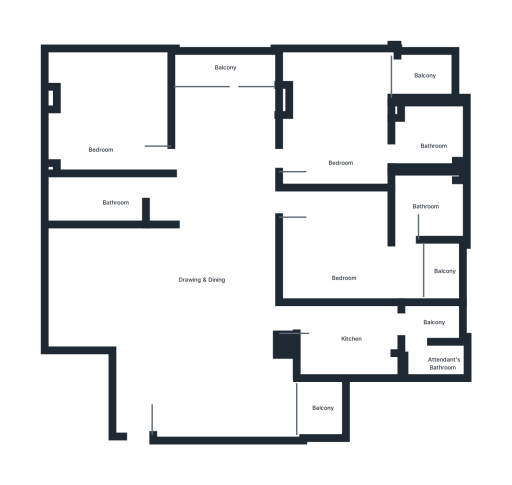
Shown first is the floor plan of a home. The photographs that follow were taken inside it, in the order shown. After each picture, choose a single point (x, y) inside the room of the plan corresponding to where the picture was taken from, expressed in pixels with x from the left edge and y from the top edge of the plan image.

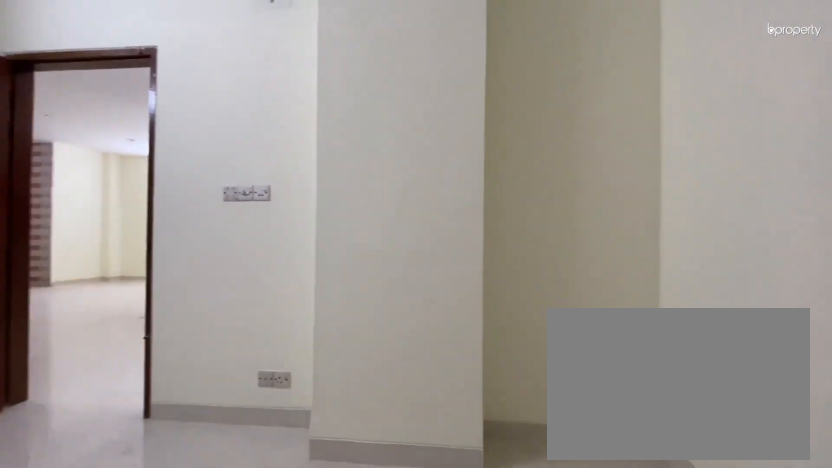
(340, 135)
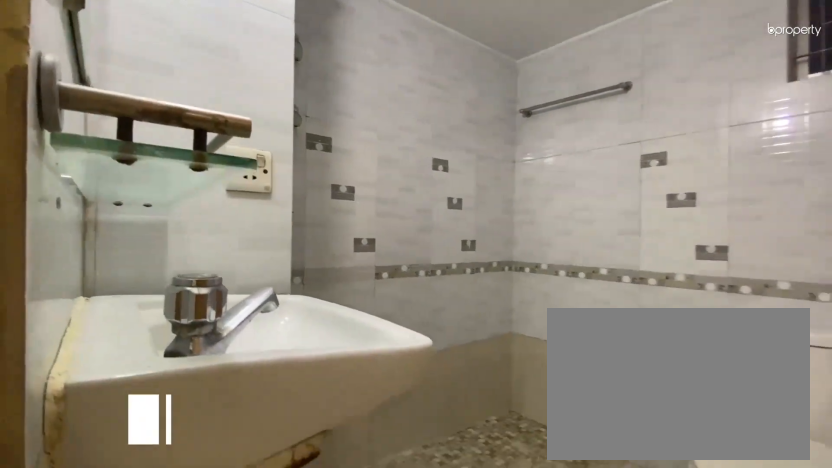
(435, 146)
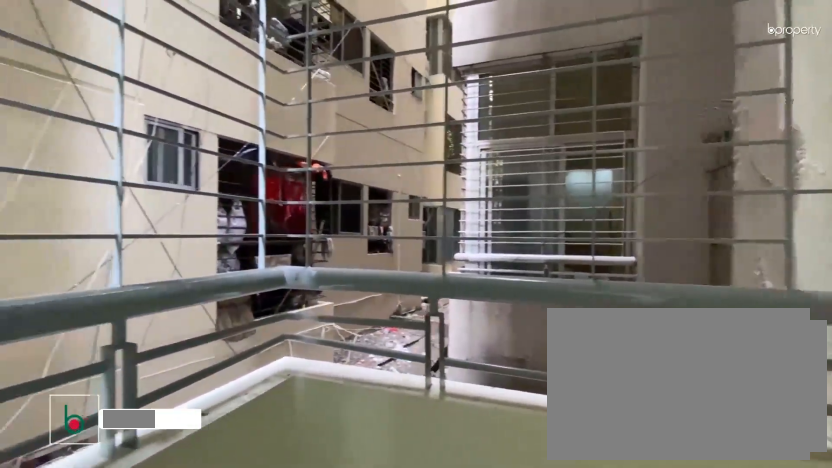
(429, 79)
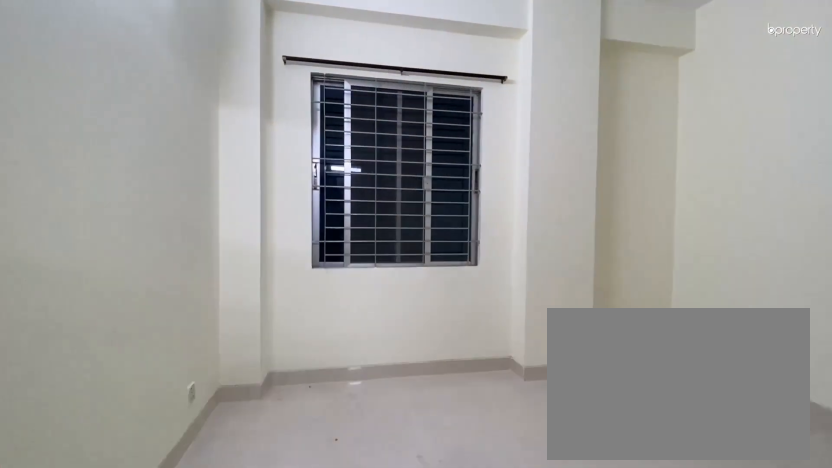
(98, 129)
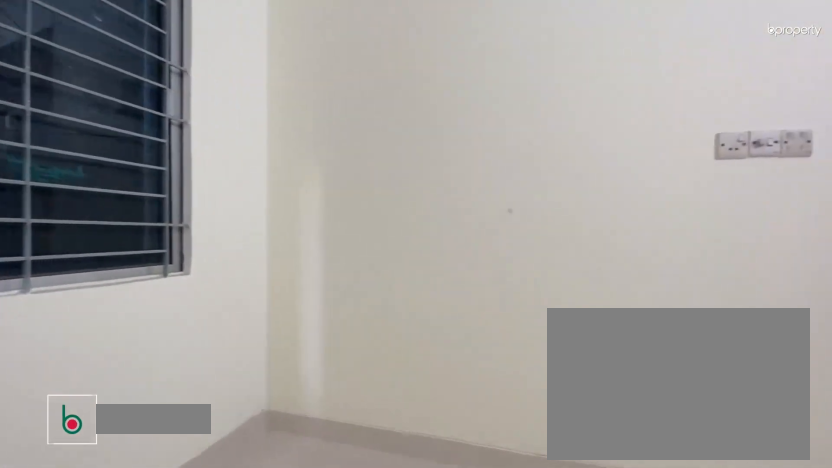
(98, 129)
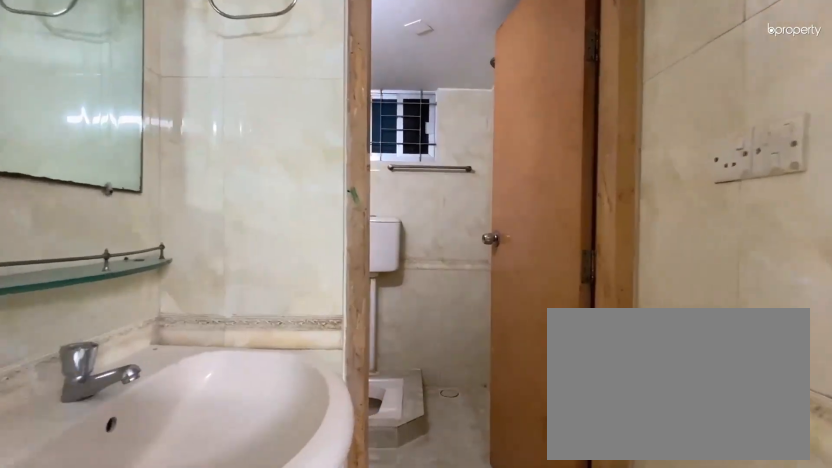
(154, 191)
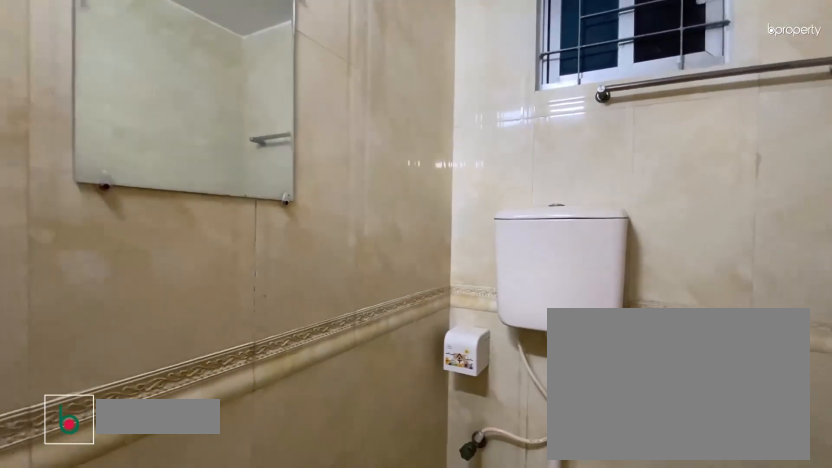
(128, 192)
